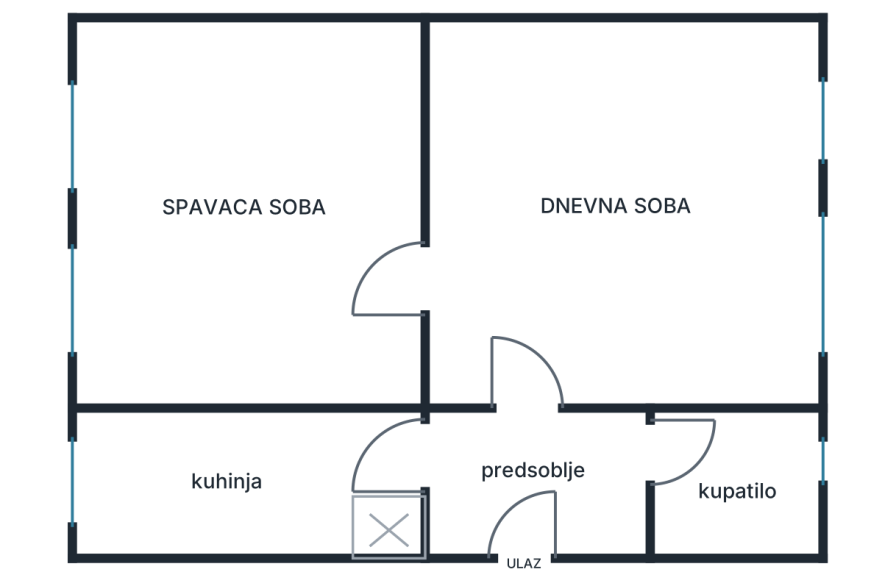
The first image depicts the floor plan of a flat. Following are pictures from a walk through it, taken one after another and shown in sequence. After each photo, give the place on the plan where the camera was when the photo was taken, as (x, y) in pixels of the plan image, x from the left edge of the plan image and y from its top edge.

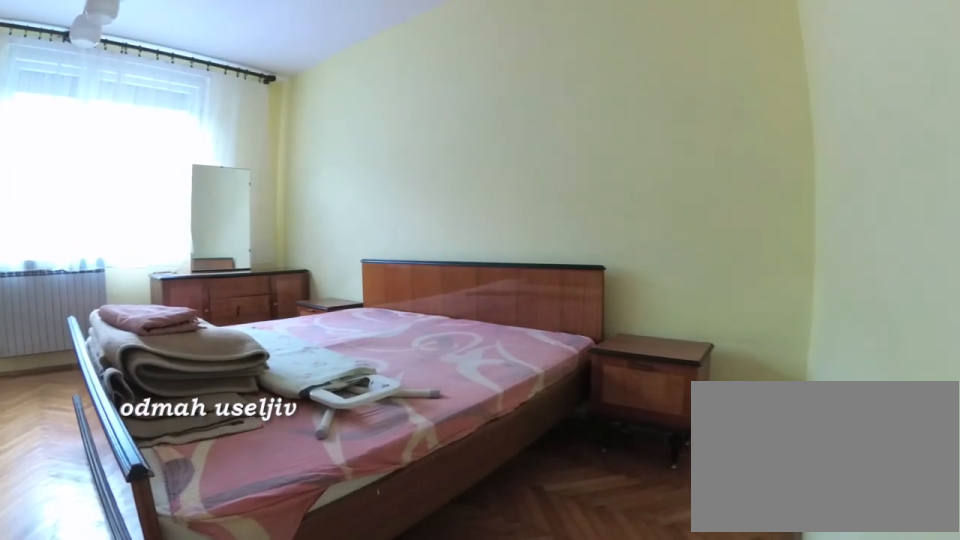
(403, 314)
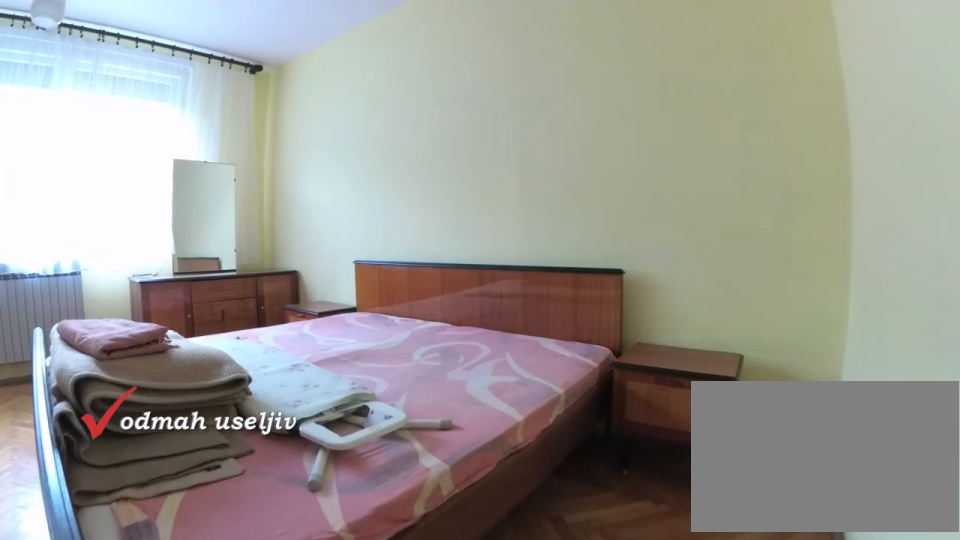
(389, 268)
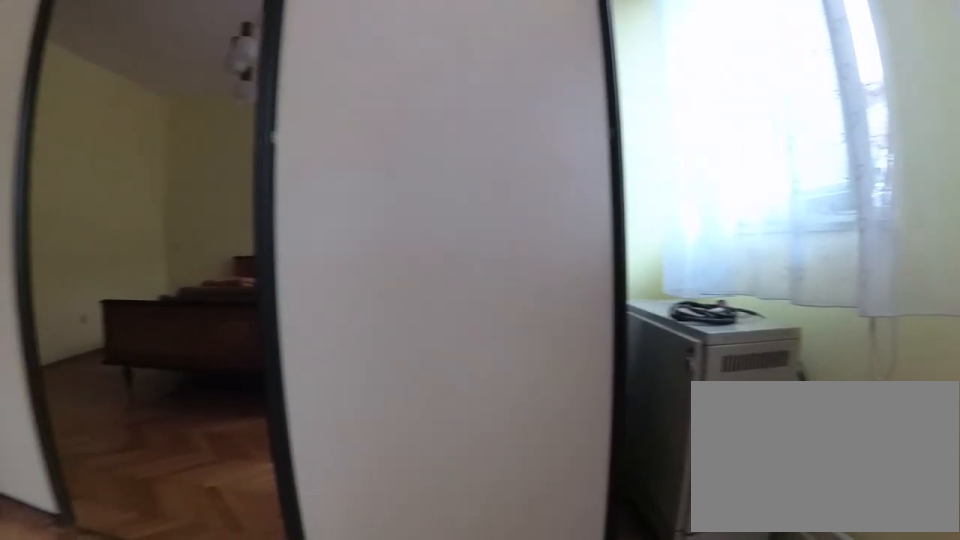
(201, 268)
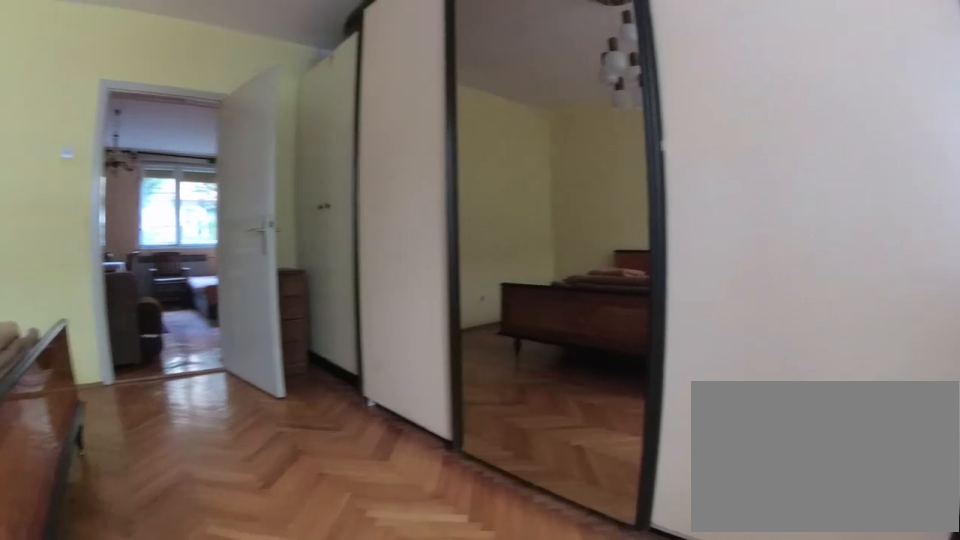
(182, 271)
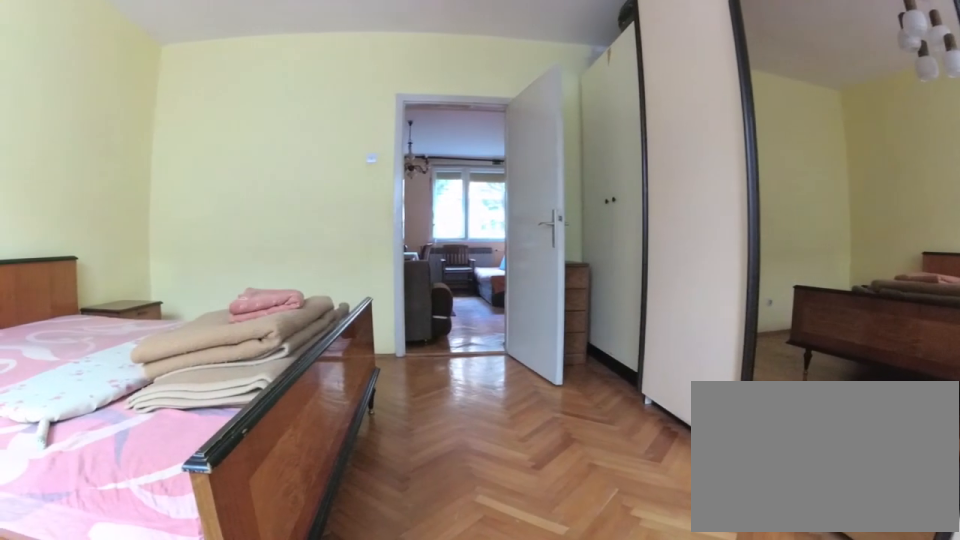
(171, 295)
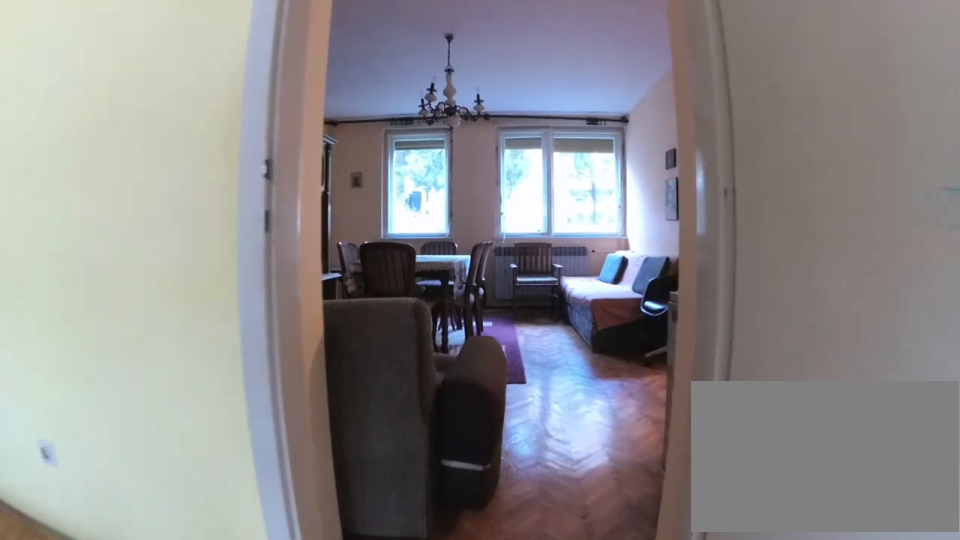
(355, 308)
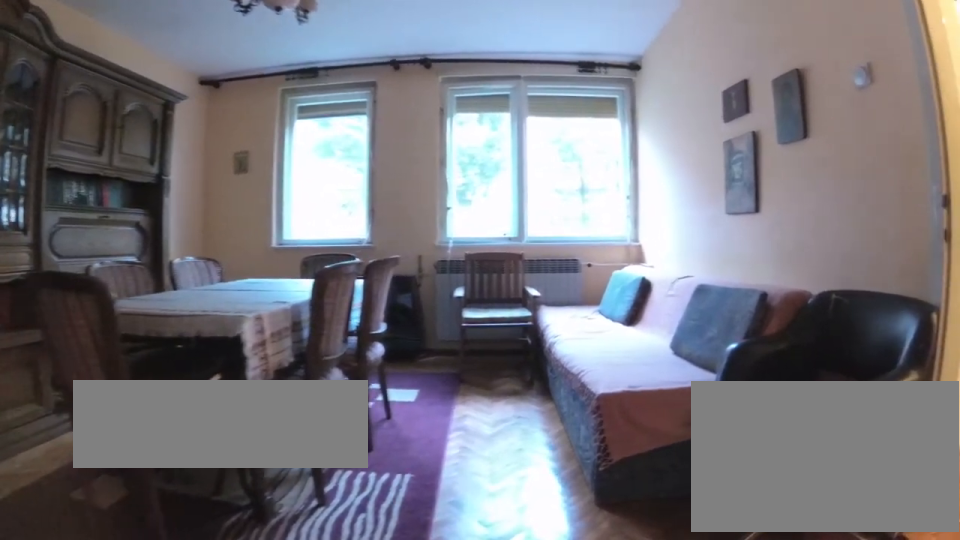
(503, 320)
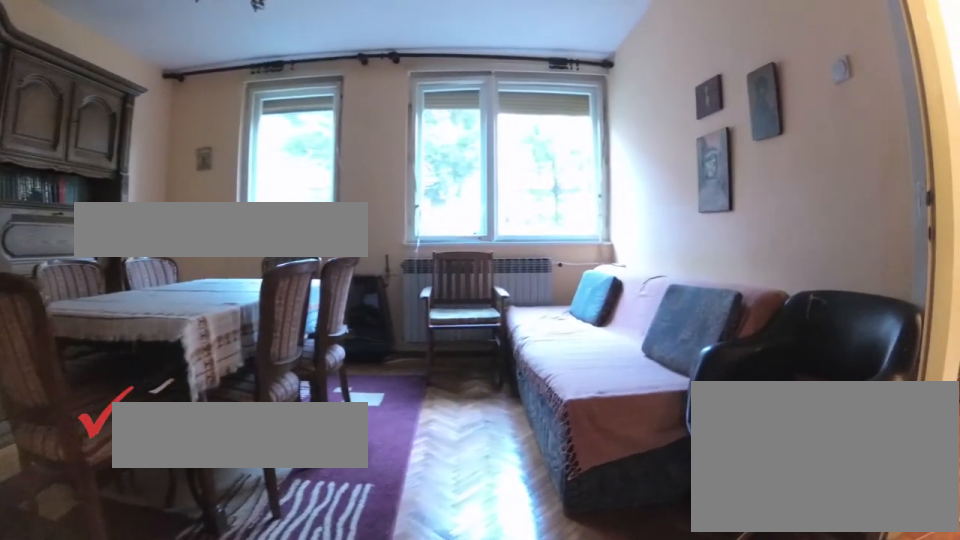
(504, 316)
